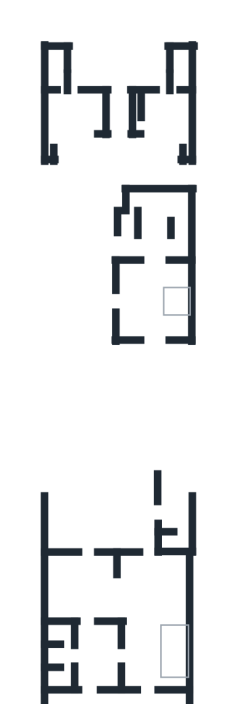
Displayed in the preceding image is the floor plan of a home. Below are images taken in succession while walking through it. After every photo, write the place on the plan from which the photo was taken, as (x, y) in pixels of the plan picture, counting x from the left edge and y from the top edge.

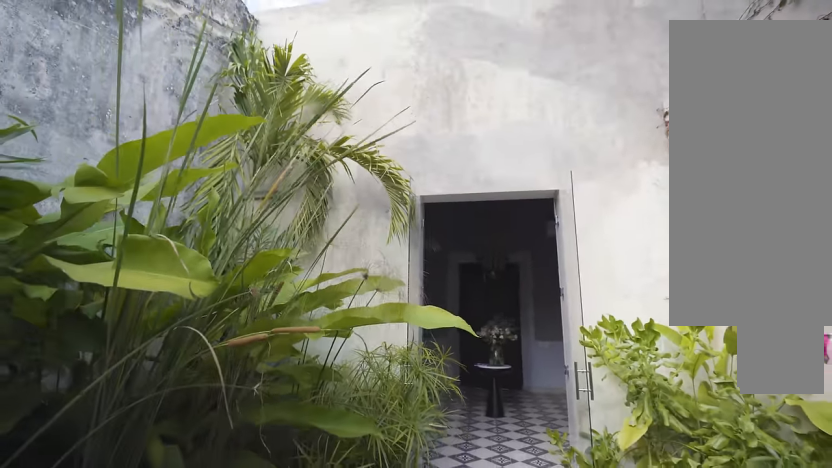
(139, 650)
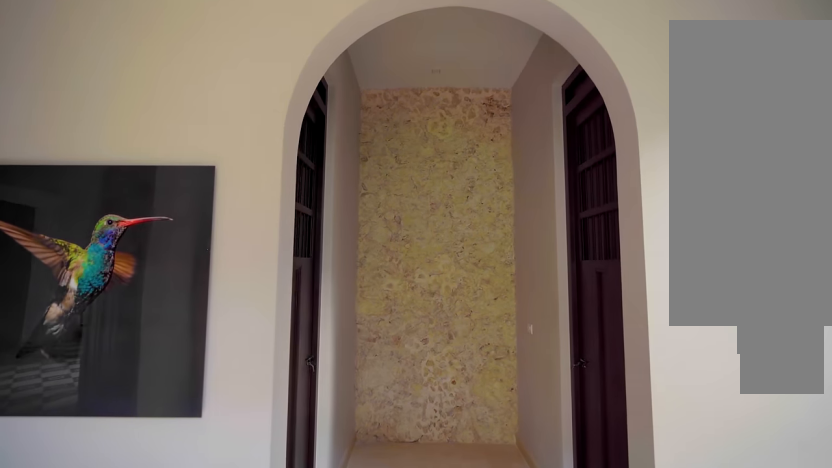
(103, 657)
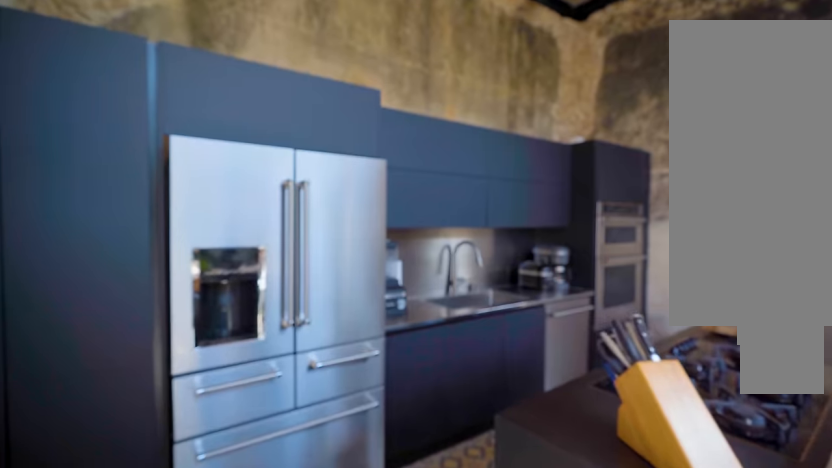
(104, 571)
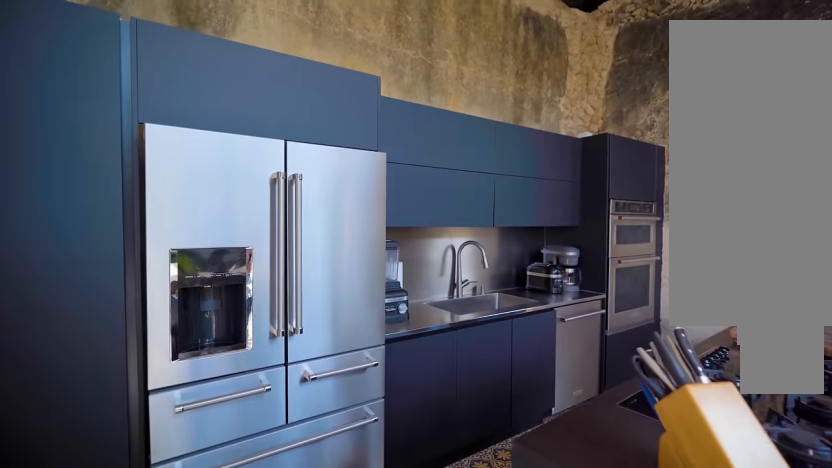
(104, 571)
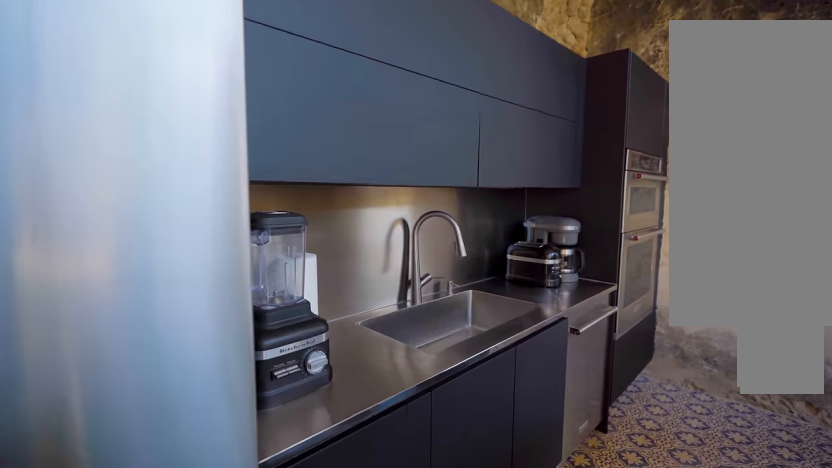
(71, 605)
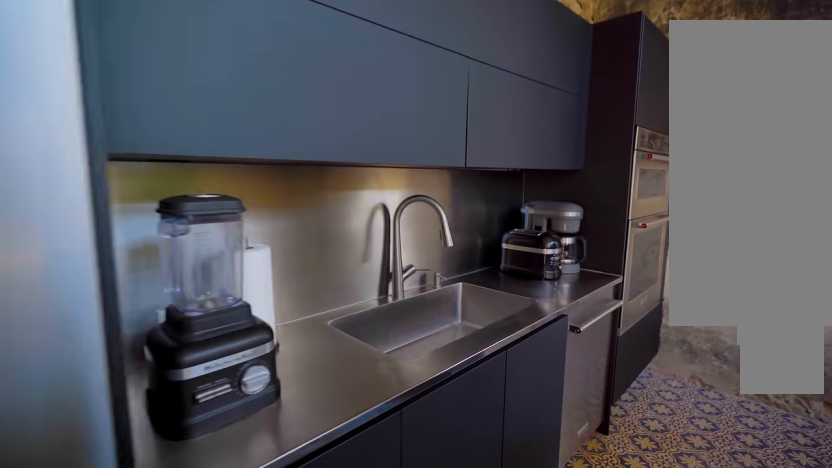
(71, 605)
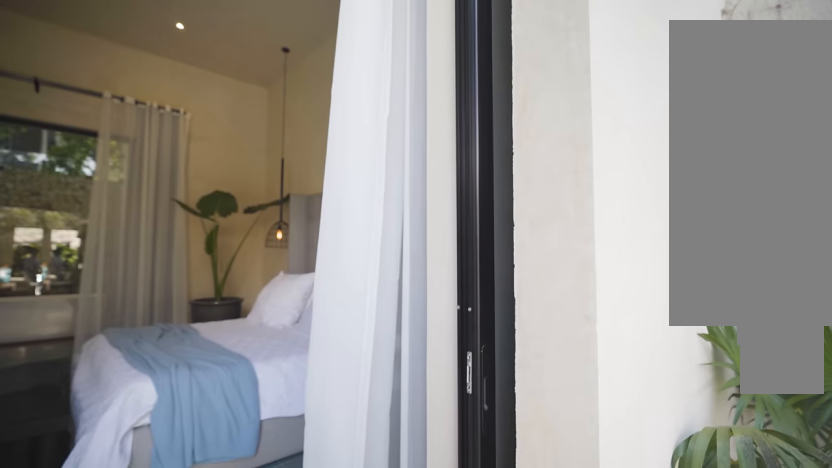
(126, 374)
